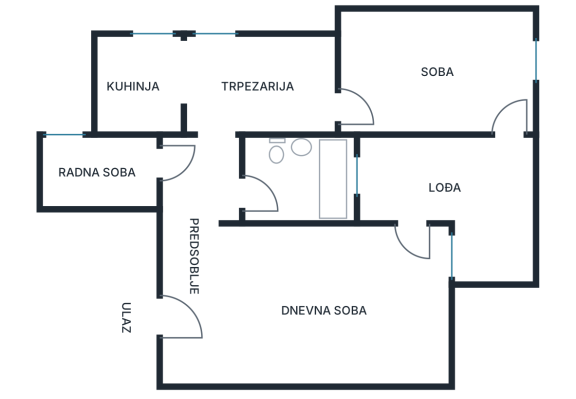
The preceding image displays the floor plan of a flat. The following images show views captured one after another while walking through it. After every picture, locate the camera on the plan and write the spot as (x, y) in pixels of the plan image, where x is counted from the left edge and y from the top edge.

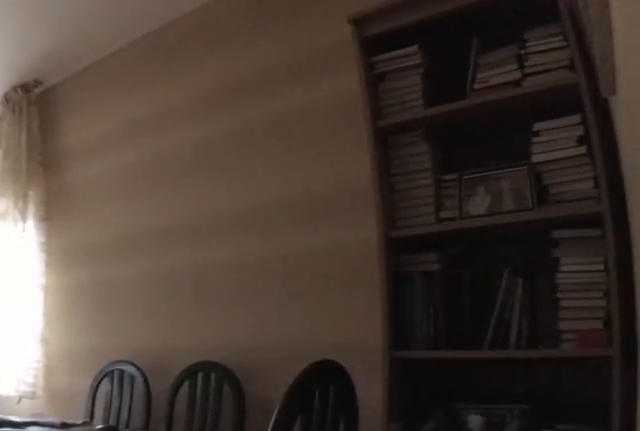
(336, 114)
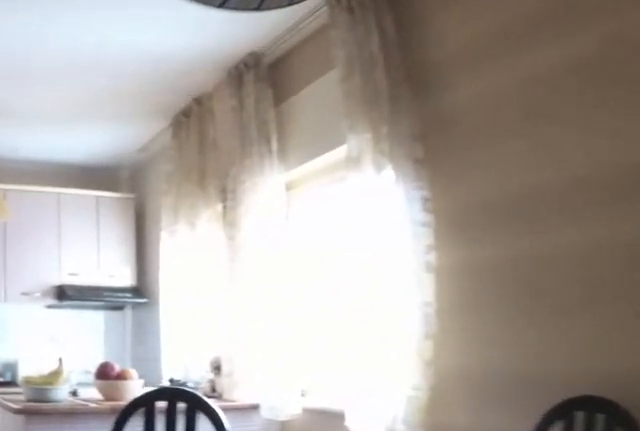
(293, 113)
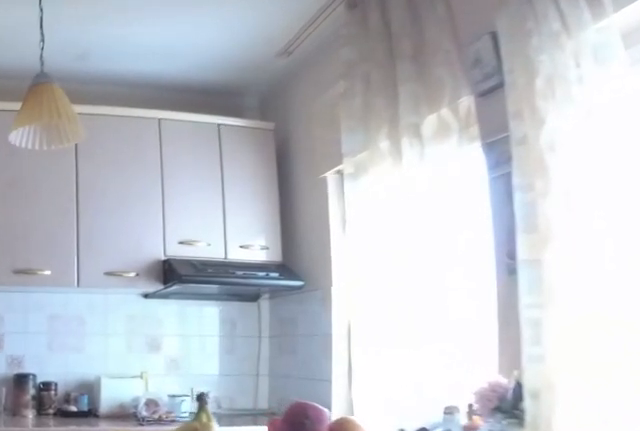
(234, 113)
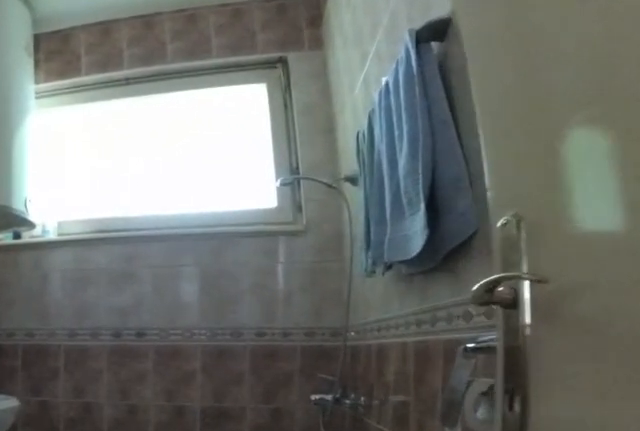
(260, 201)
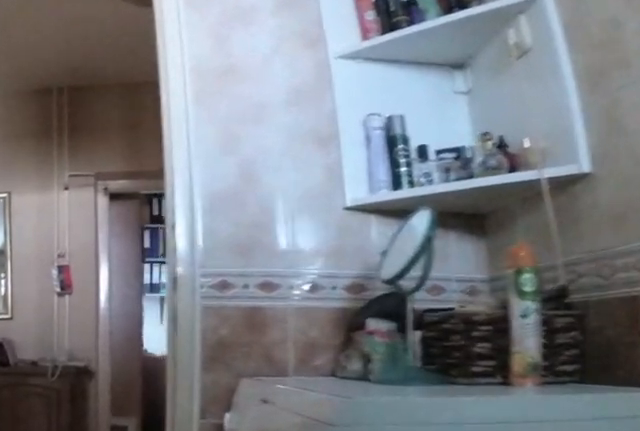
(326, 202)
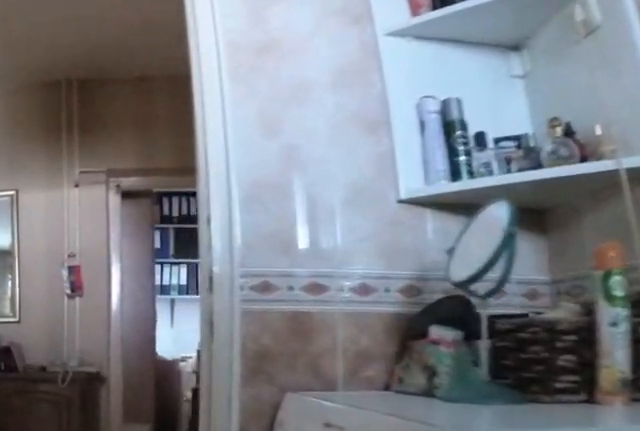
(317, 202)
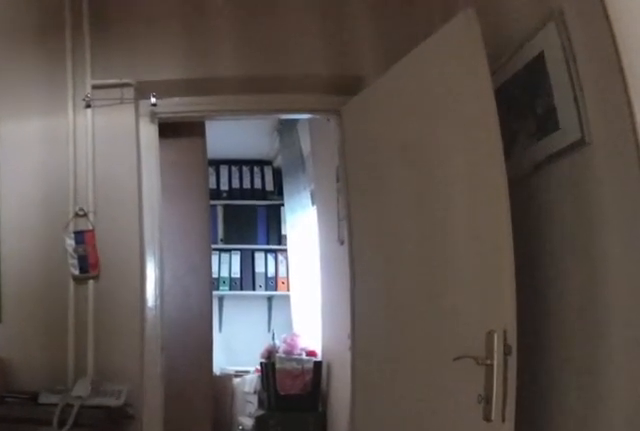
(257, 200)
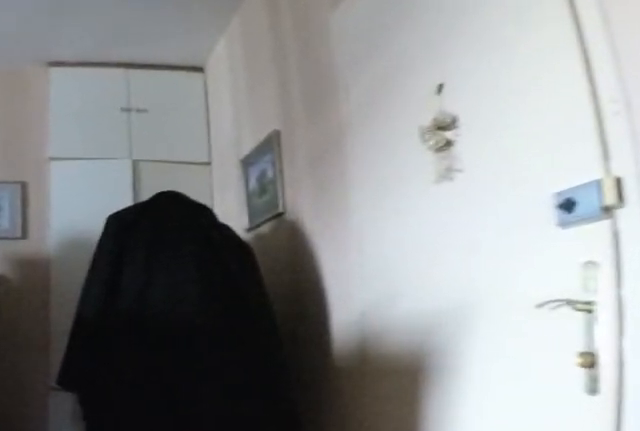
(197, 264)
